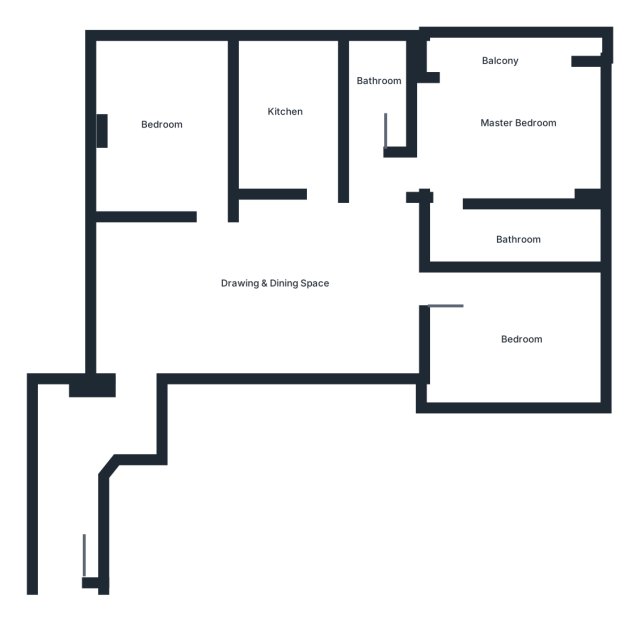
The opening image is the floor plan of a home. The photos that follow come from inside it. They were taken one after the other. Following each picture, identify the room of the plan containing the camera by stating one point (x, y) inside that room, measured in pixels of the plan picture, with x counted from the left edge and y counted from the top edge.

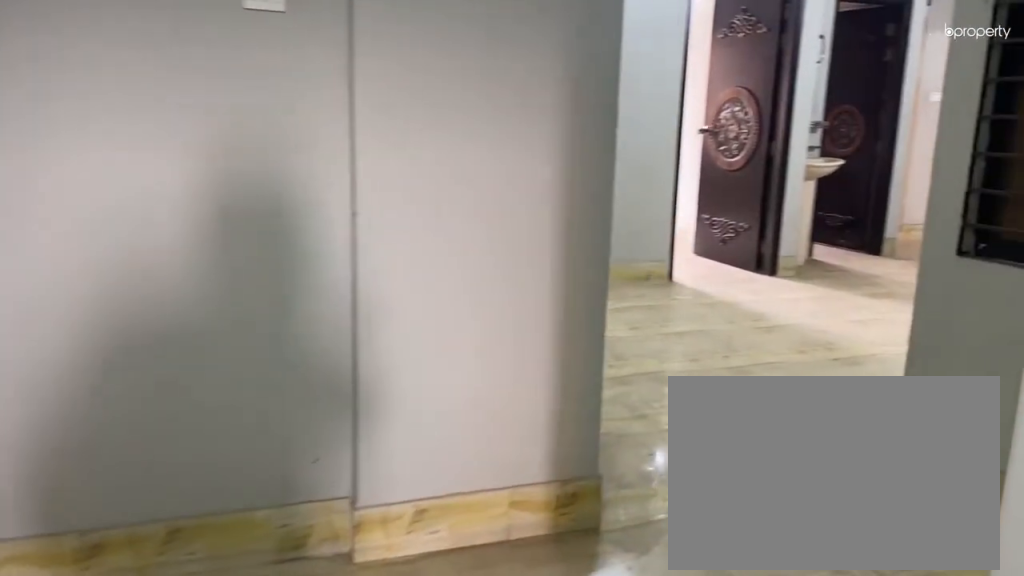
(65, 519)
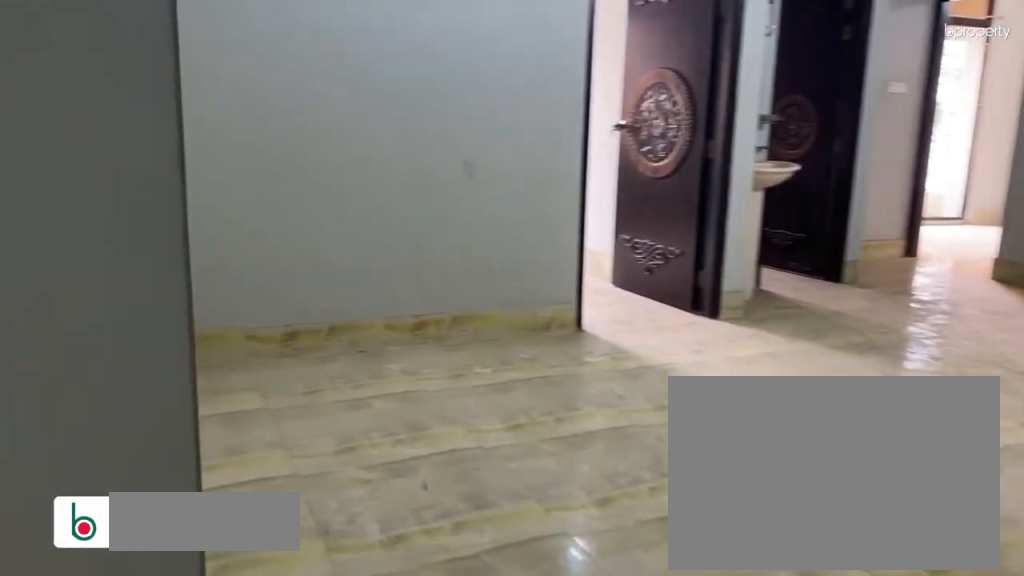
(163, 344)
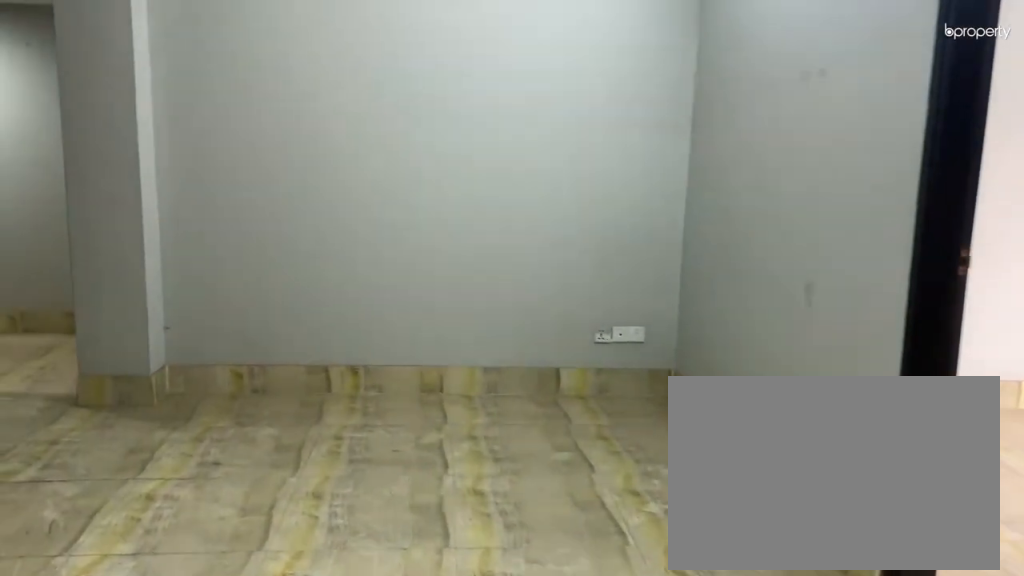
(271, 262)
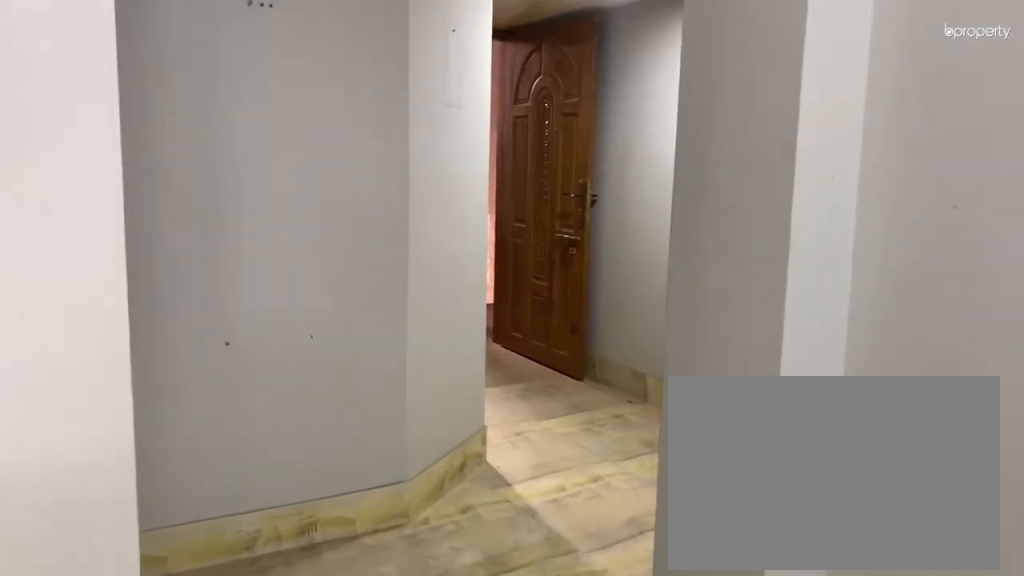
(271, 262)
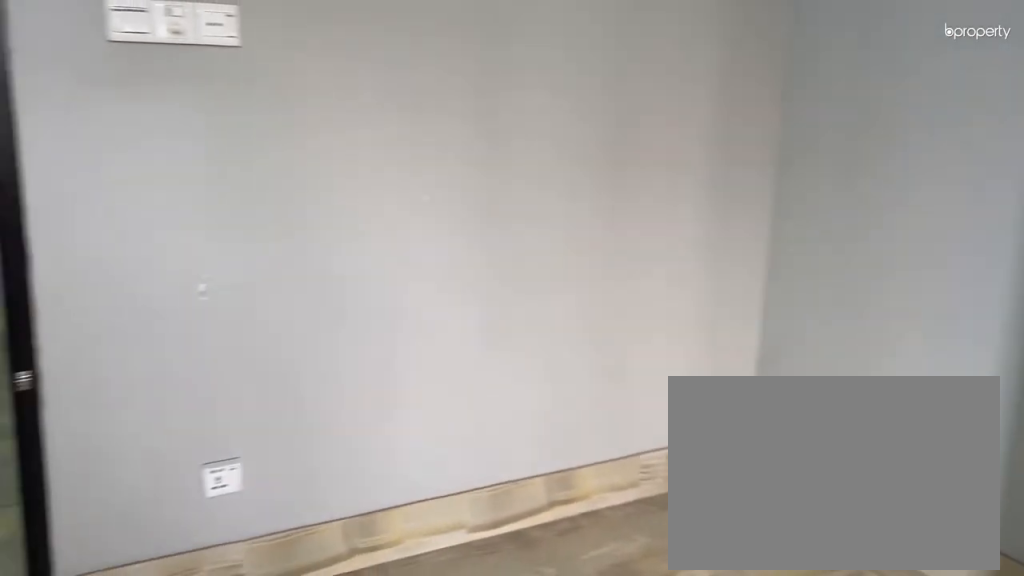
(154, 146)
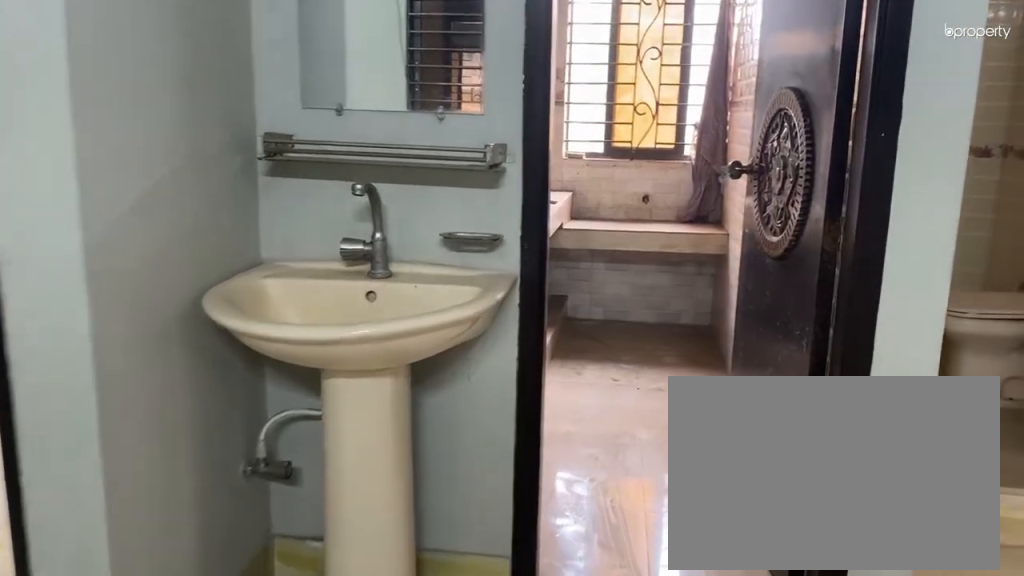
(311, 195)
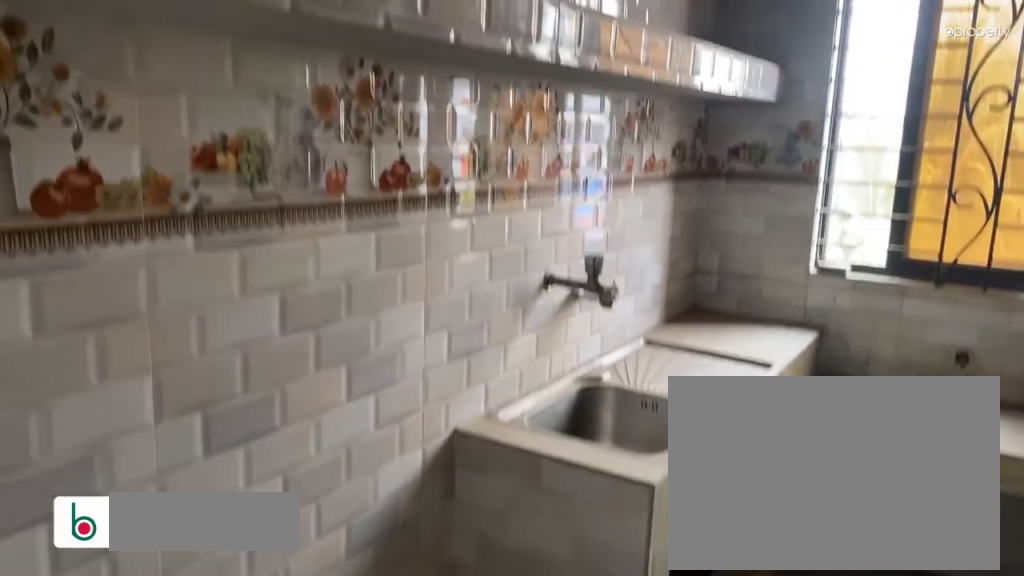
(292, 124)
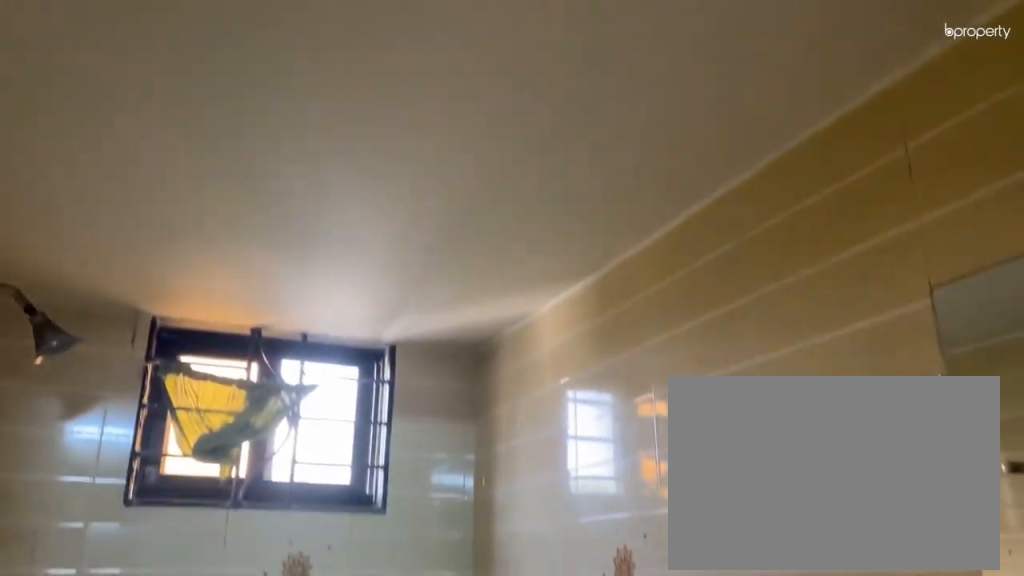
(372, 106)
